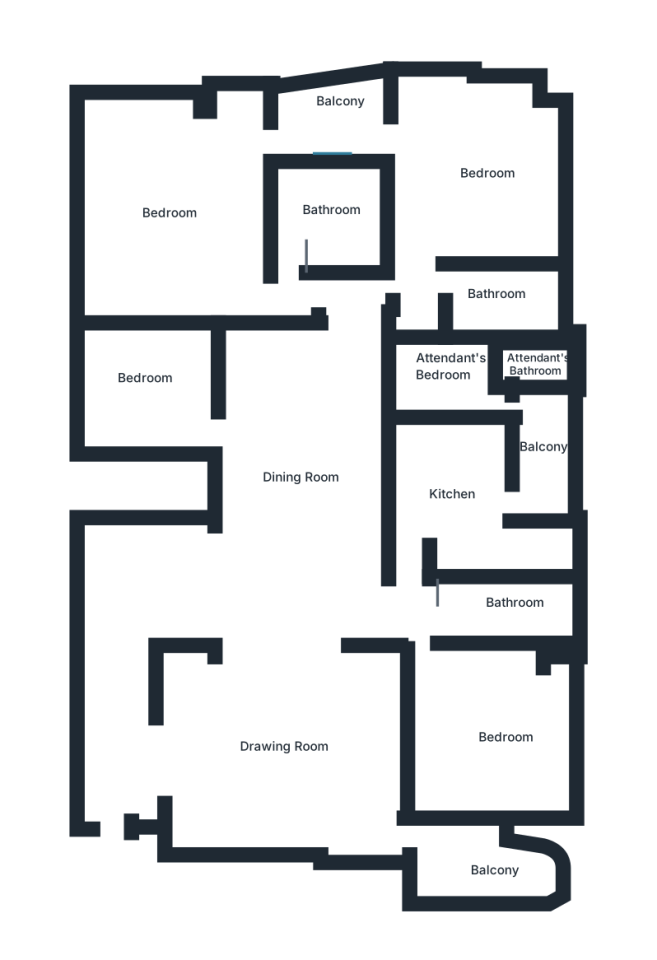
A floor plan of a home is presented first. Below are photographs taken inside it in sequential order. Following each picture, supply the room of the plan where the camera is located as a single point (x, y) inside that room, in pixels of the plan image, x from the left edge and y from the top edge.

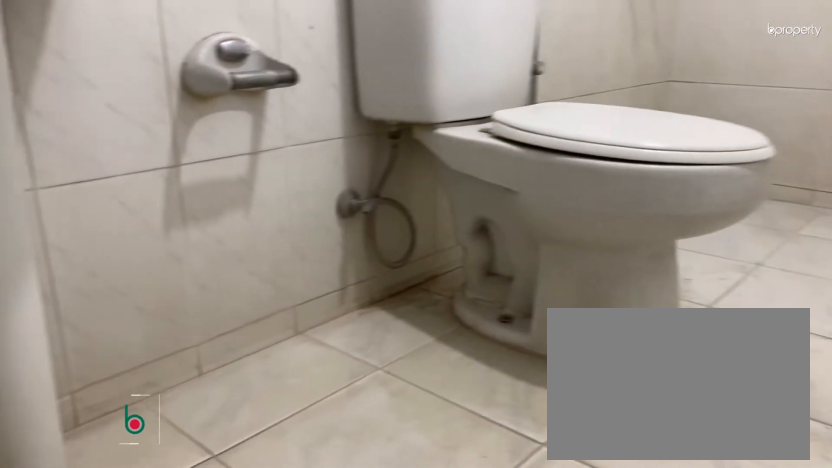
(486, 616)
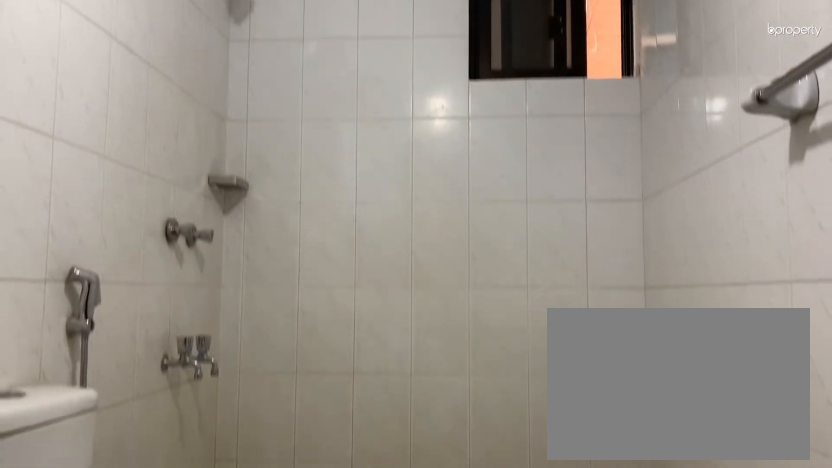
(483, 621)
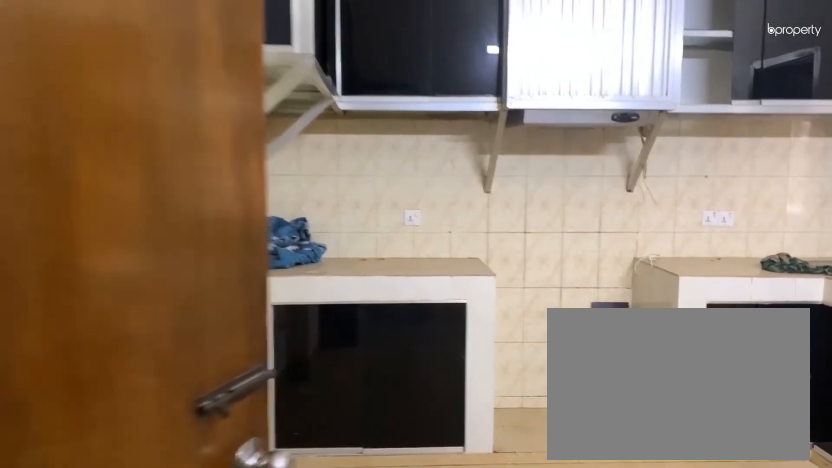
(455, 498)
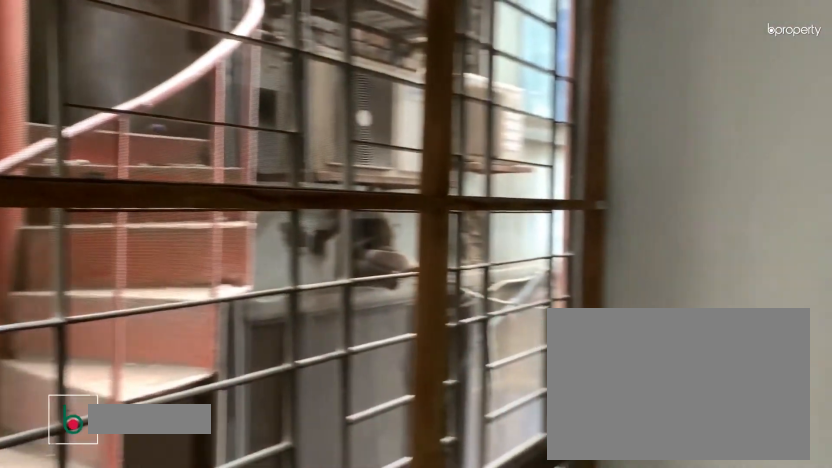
(341, 124)
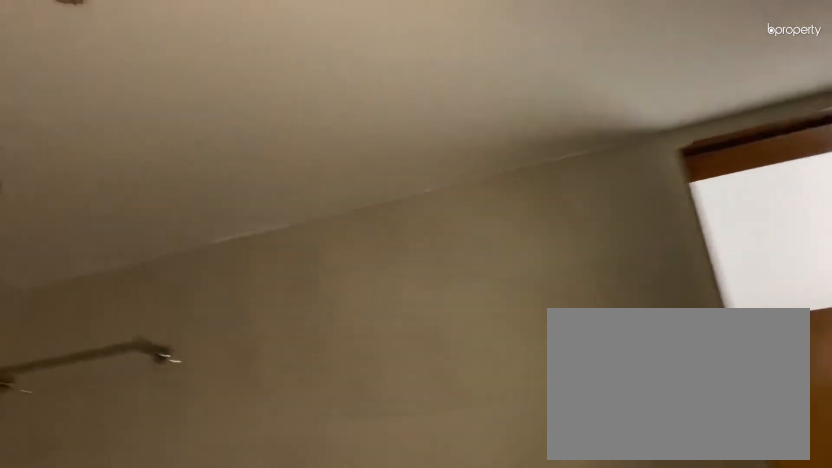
(313, 219)
